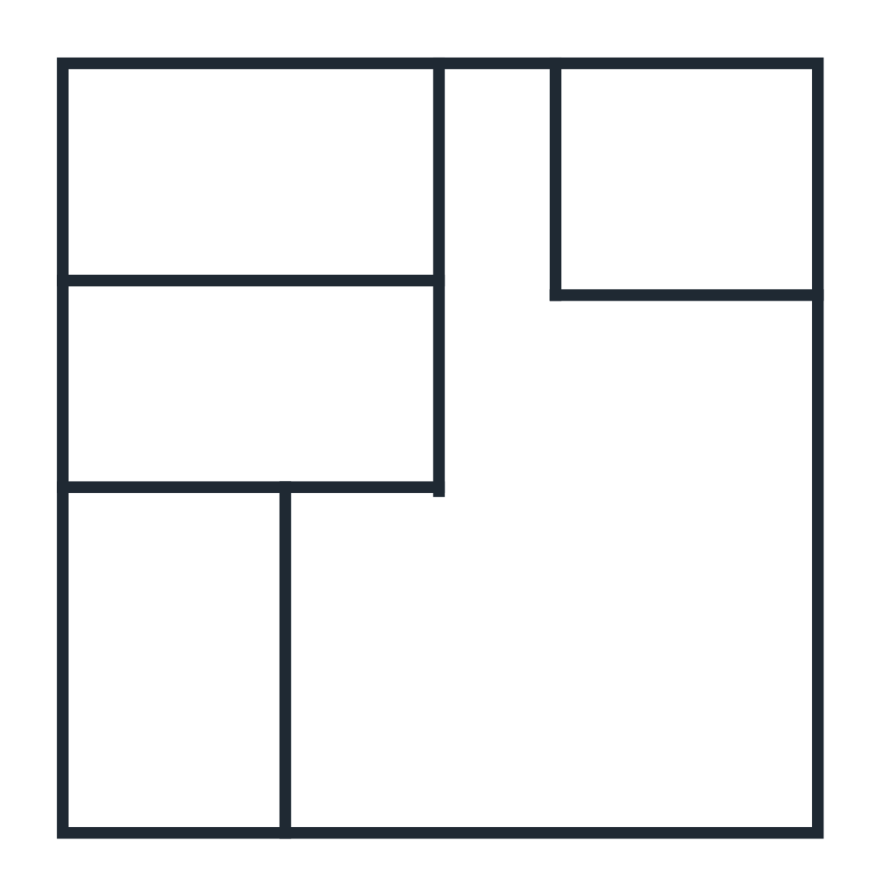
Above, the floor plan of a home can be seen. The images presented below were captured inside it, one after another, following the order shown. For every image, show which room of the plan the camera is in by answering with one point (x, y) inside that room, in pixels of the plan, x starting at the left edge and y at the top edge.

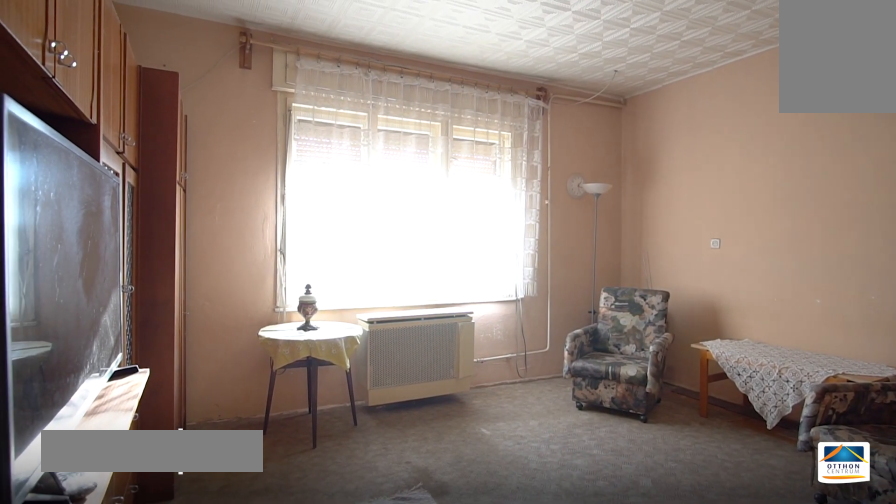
(234, 382)
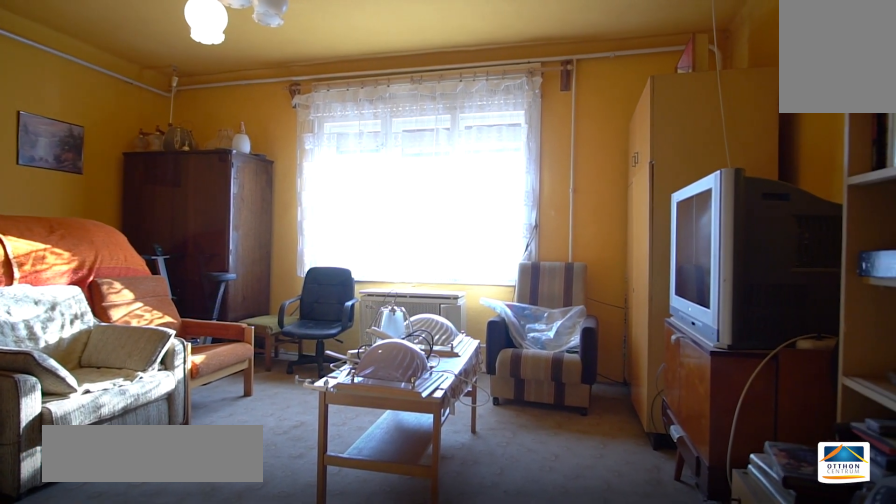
(256, 181)
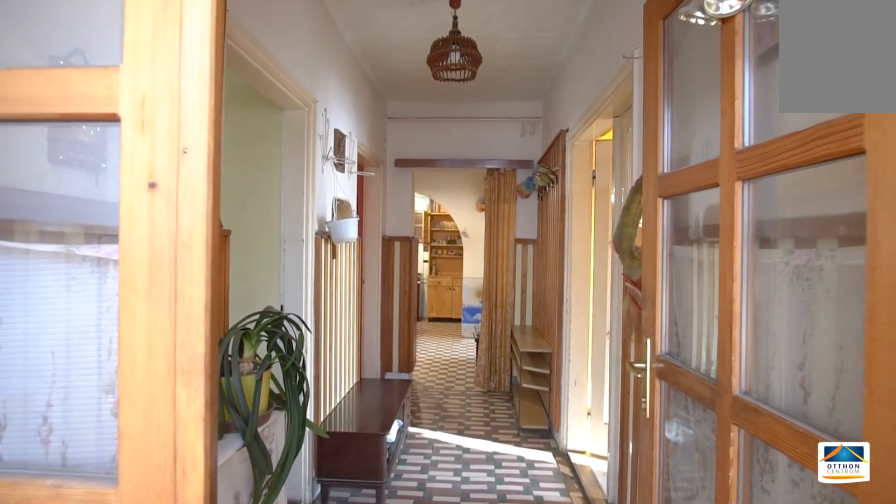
(521, 414)
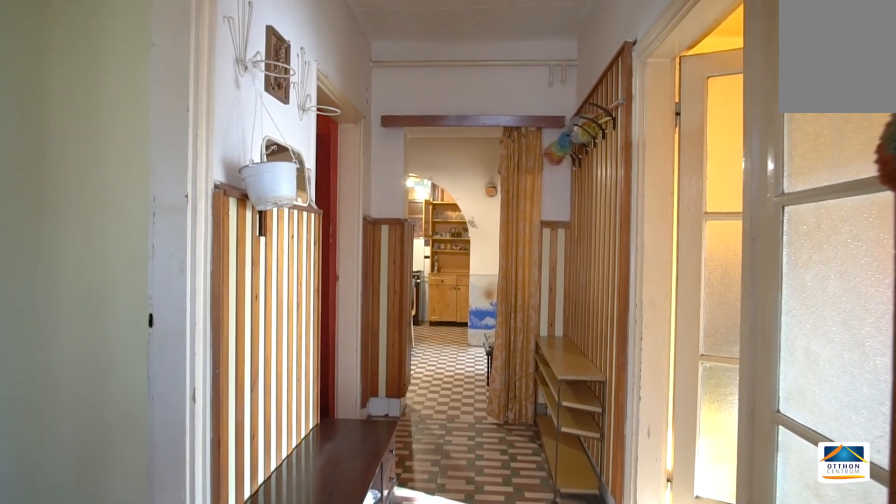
(521, 414)
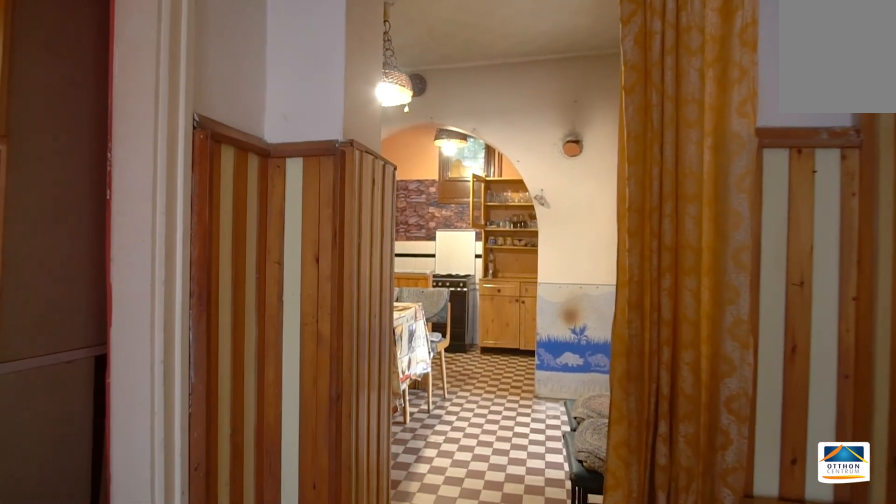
(510, 414)
